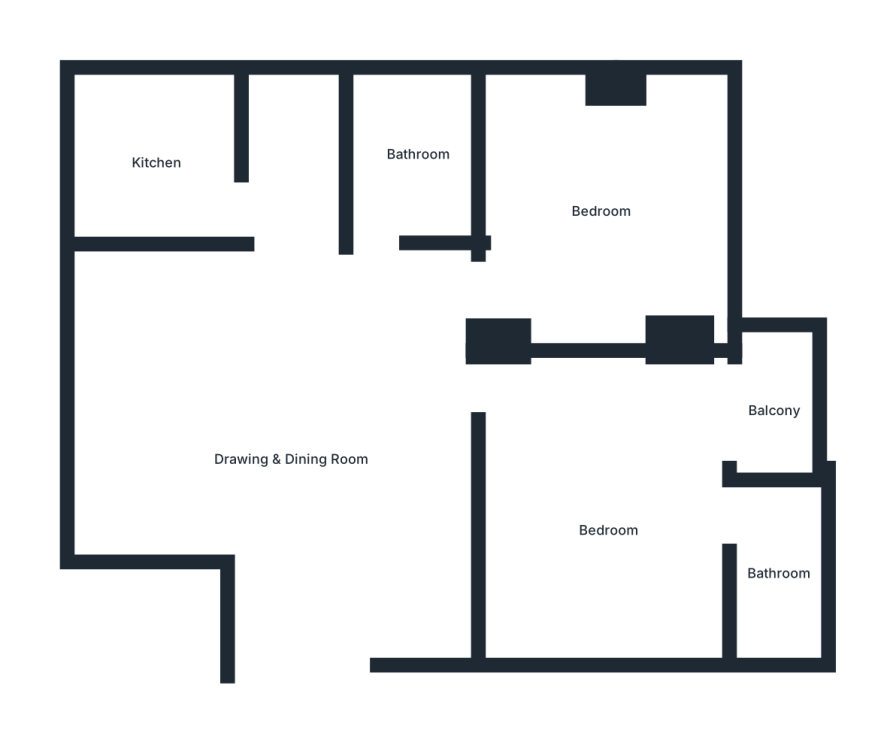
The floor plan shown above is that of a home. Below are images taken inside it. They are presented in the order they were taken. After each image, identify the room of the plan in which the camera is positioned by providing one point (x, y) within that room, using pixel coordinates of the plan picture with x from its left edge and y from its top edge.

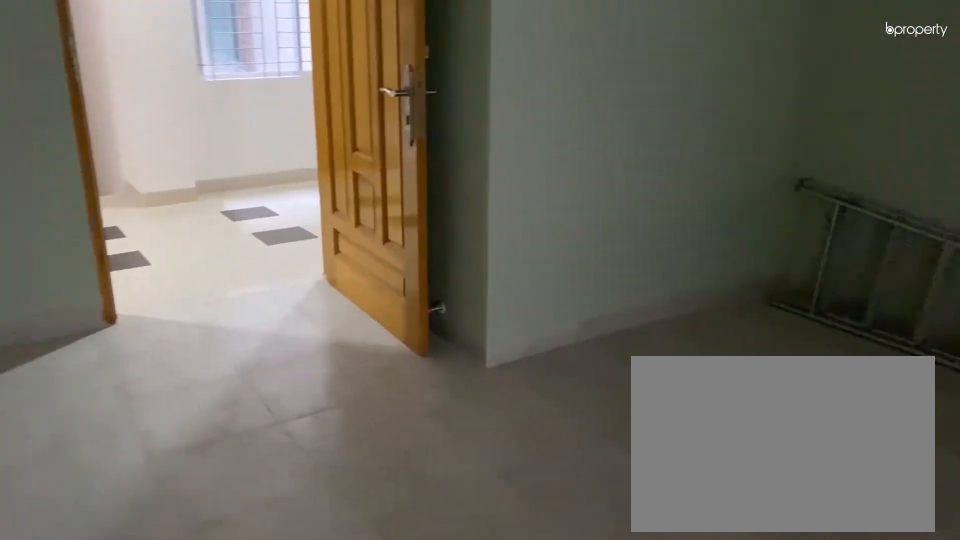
(299, 467)
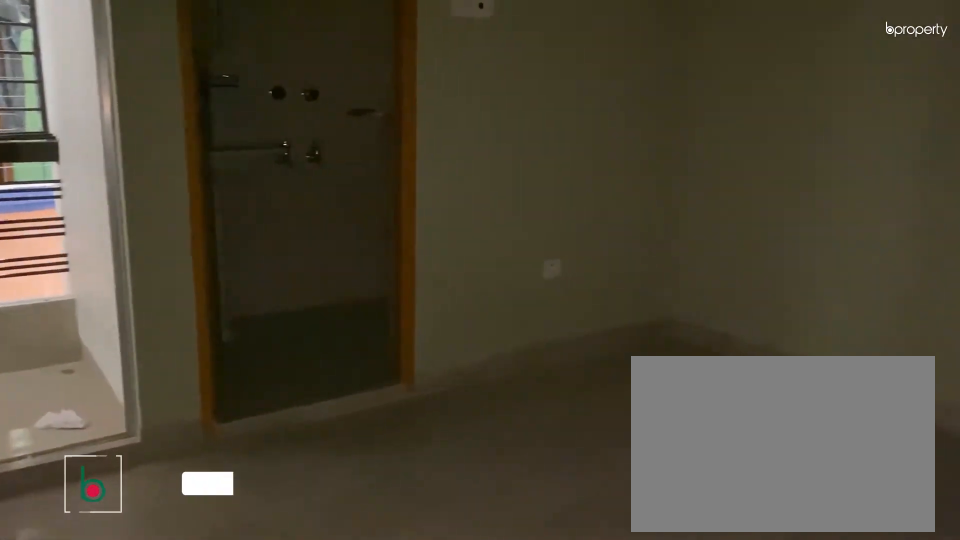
(611, 534)
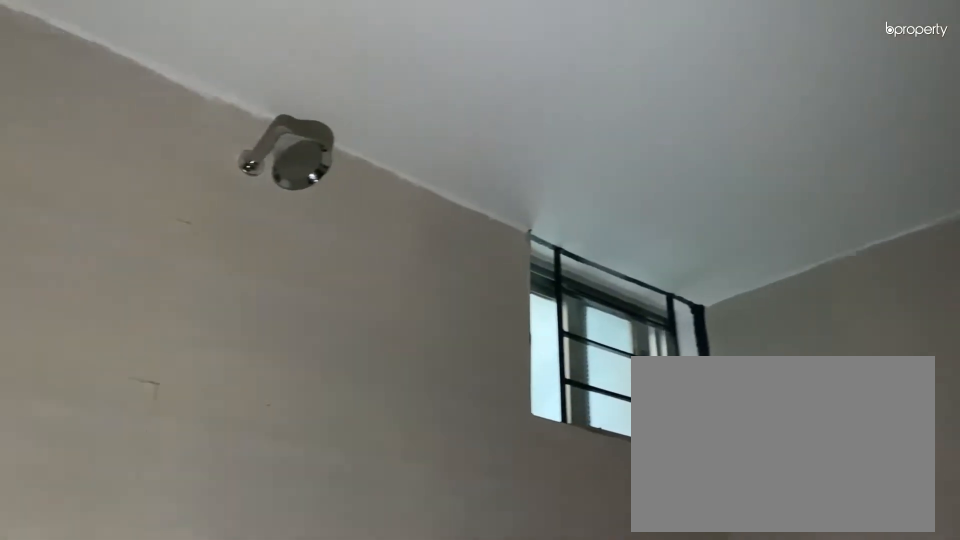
(779, 575)
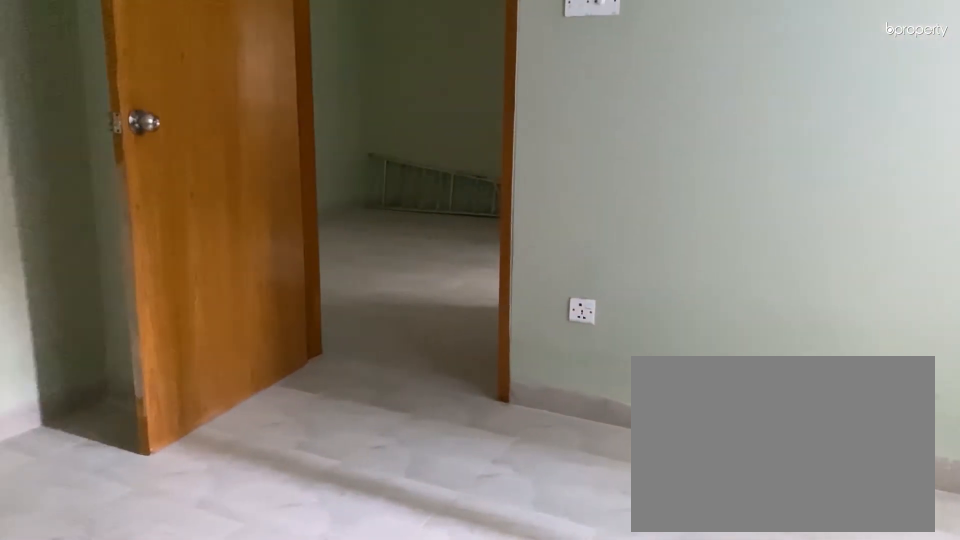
(602, 209)
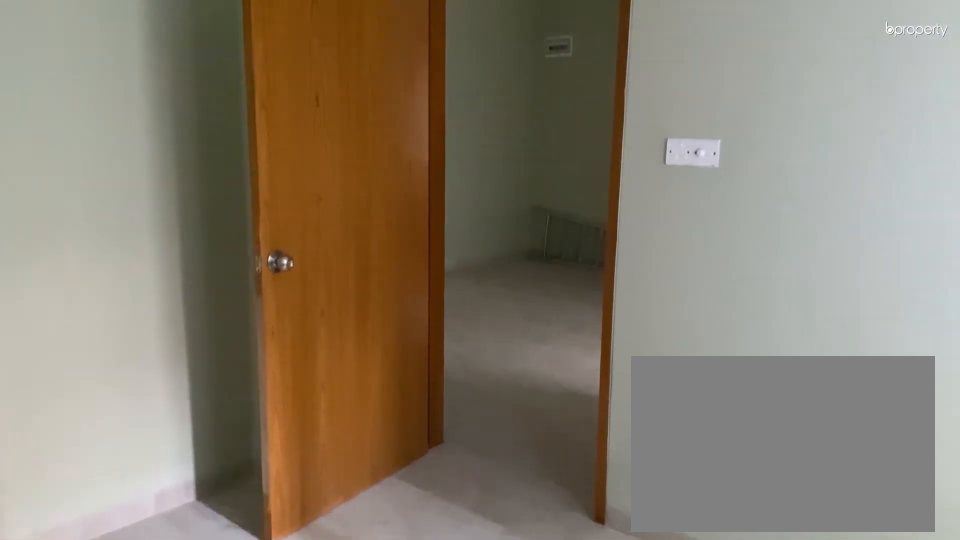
(602, 209)
